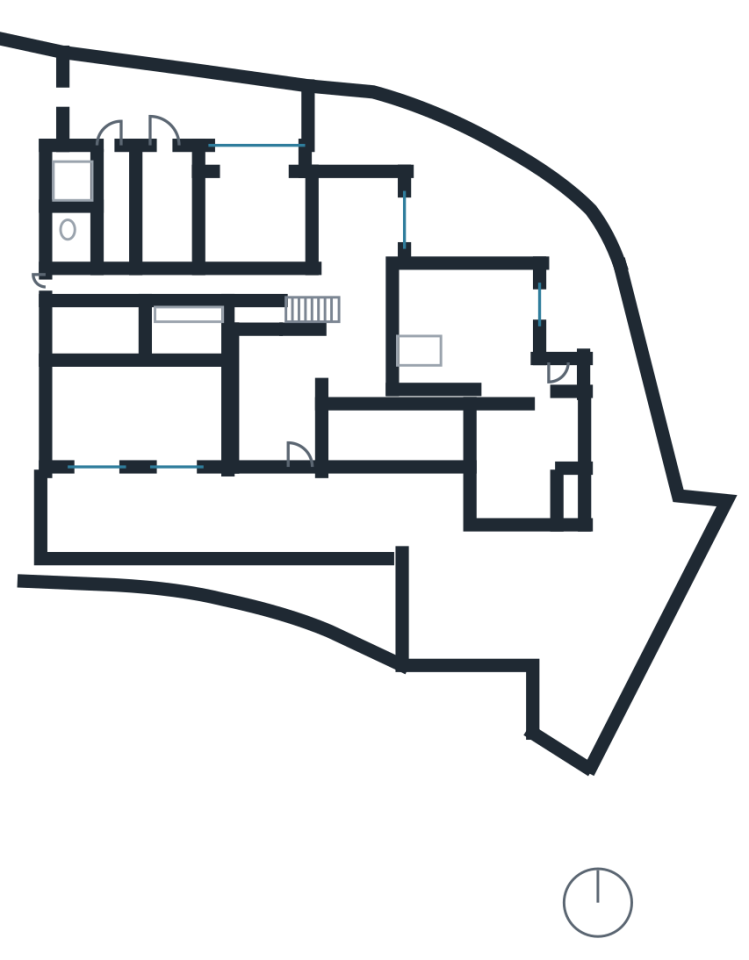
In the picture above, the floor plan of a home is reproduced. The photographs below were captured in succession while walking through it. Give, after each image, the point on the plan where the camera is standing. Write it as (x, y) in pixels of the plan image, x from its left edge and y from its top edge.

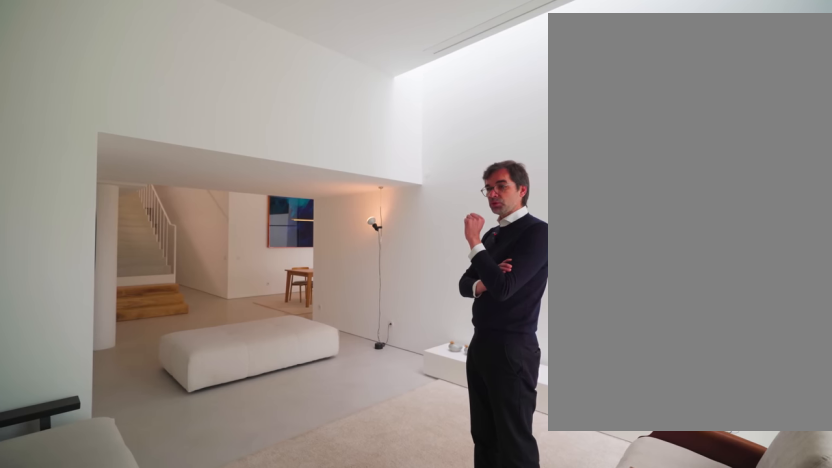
(513, 379)
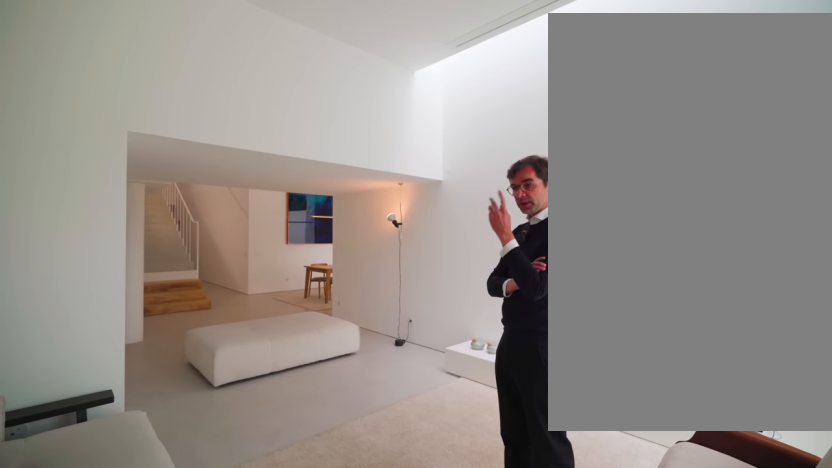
(518, 376)
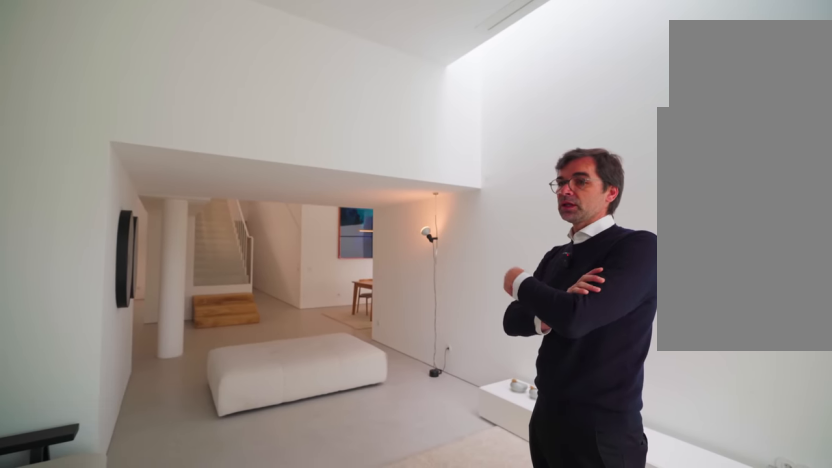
(515, 347)
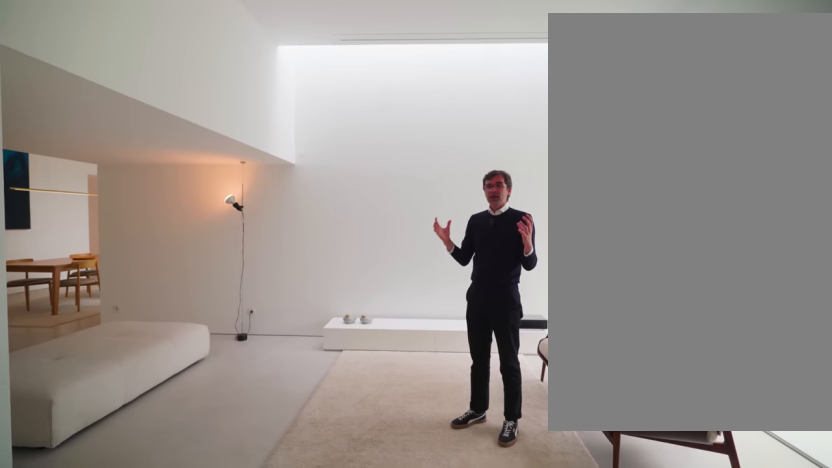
(507, 340)
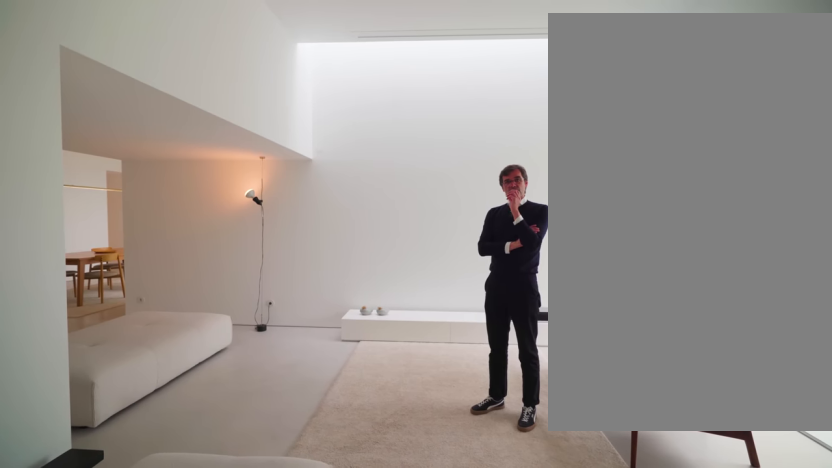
(496, 339)
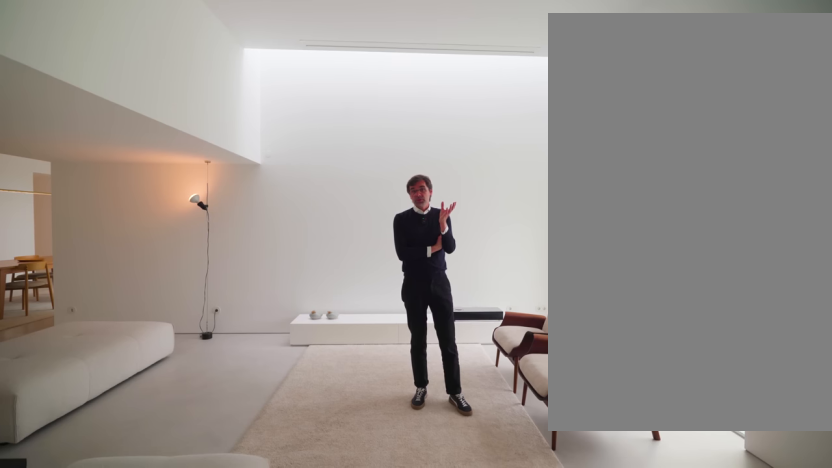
(494, 341)
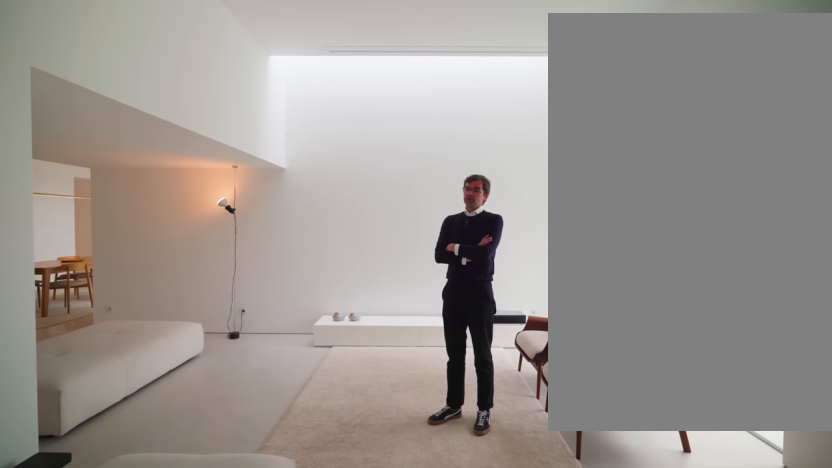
(495, 340)
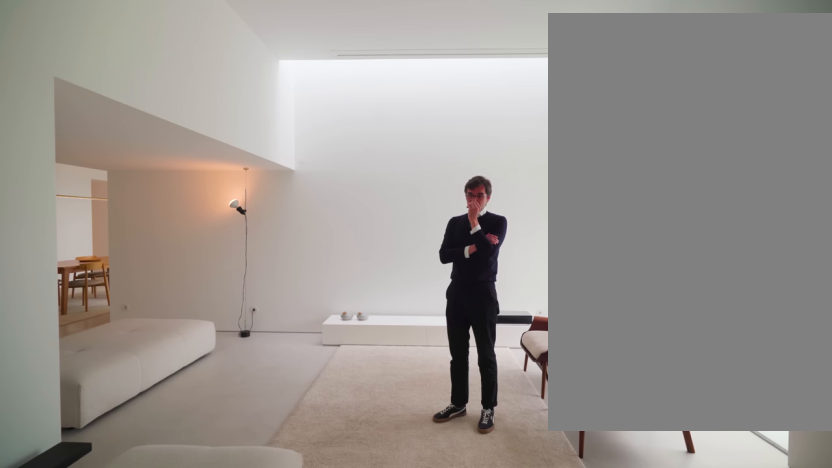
(495, 340)
